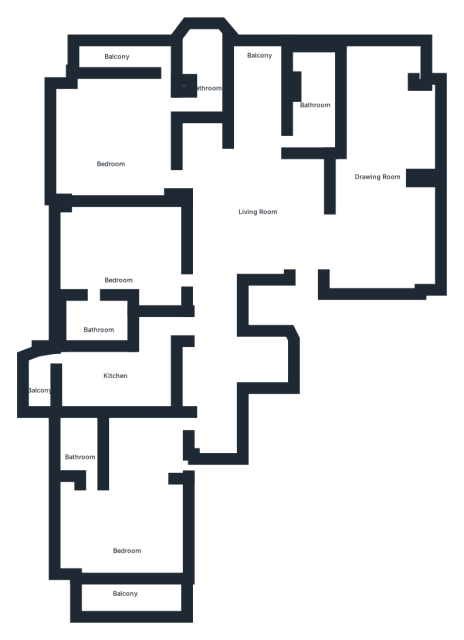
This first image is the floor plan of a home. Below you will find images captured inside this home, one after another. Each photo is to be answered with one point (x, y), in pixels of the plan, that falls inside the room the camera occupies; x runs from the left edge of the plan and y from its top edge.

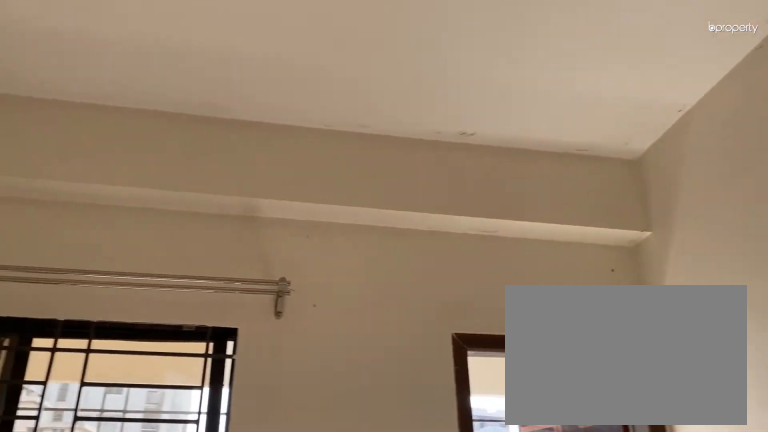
(114, 151)
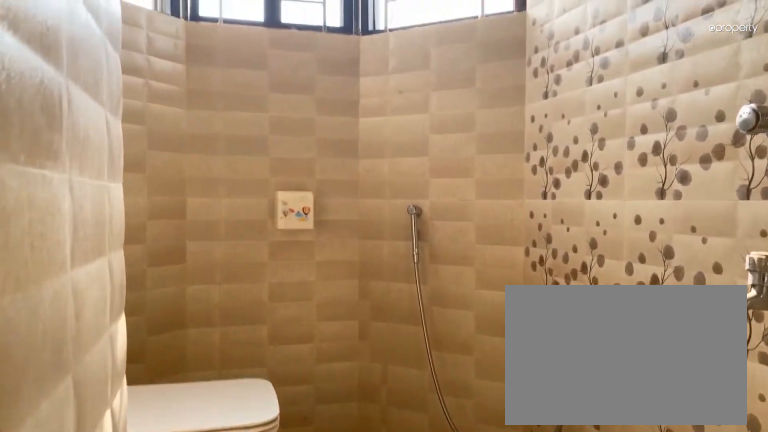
(210, 83)
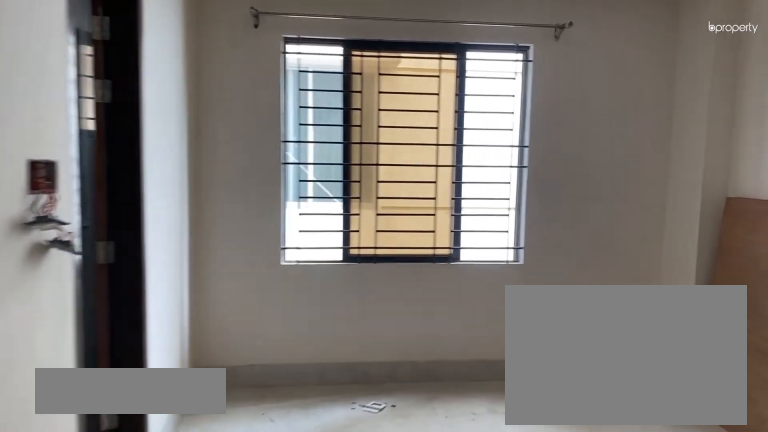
(118, 261)
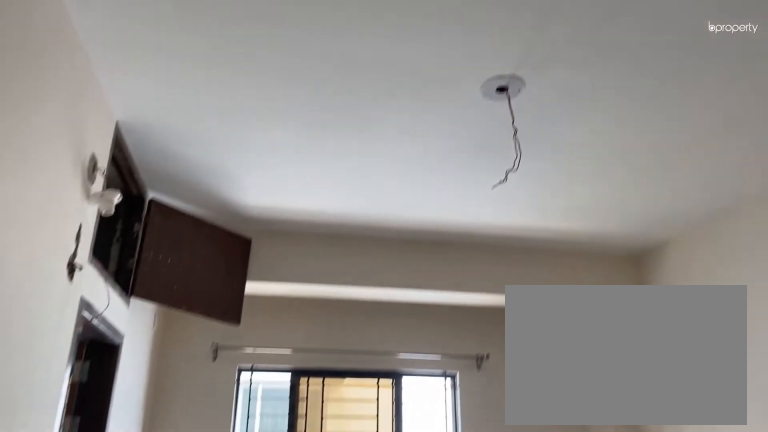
(118, 261)
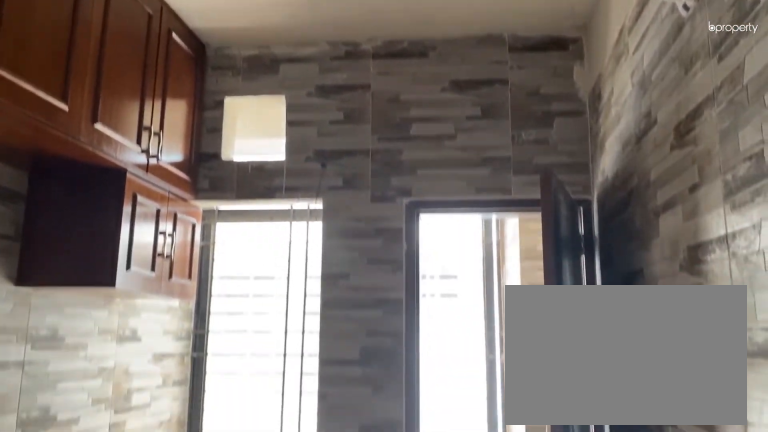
(111, 385)
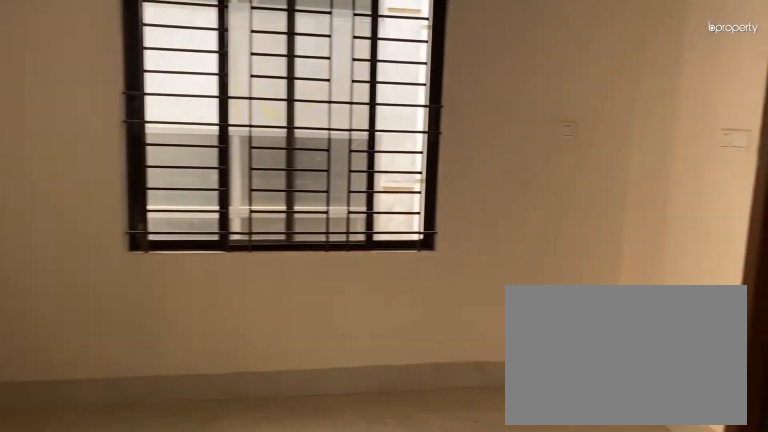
(128, 519)
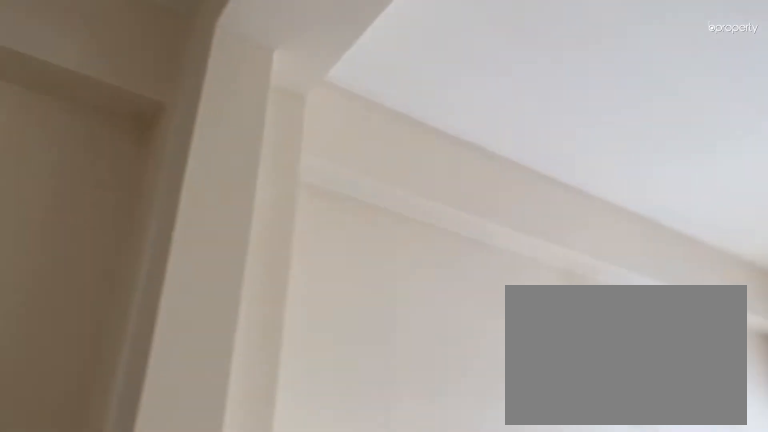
(128, 519)
